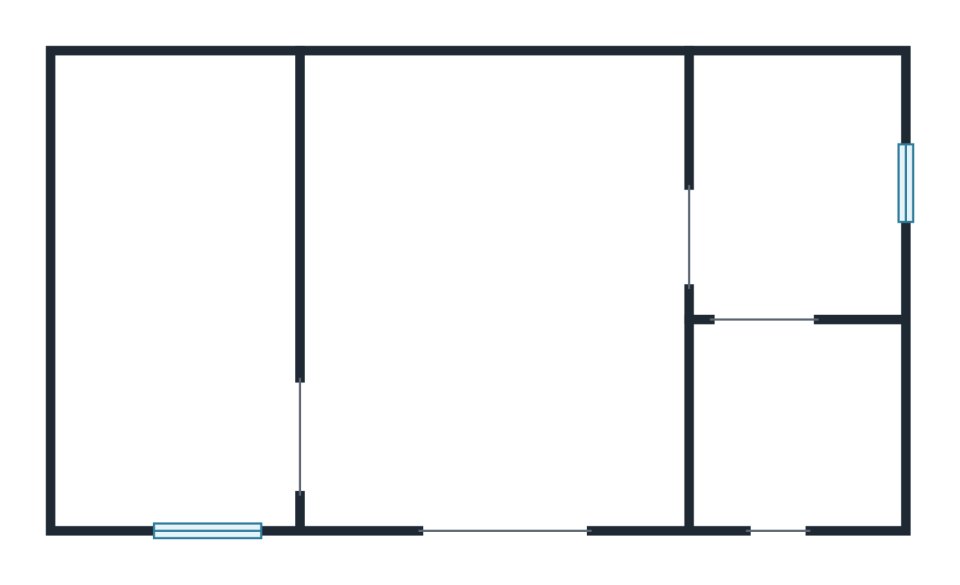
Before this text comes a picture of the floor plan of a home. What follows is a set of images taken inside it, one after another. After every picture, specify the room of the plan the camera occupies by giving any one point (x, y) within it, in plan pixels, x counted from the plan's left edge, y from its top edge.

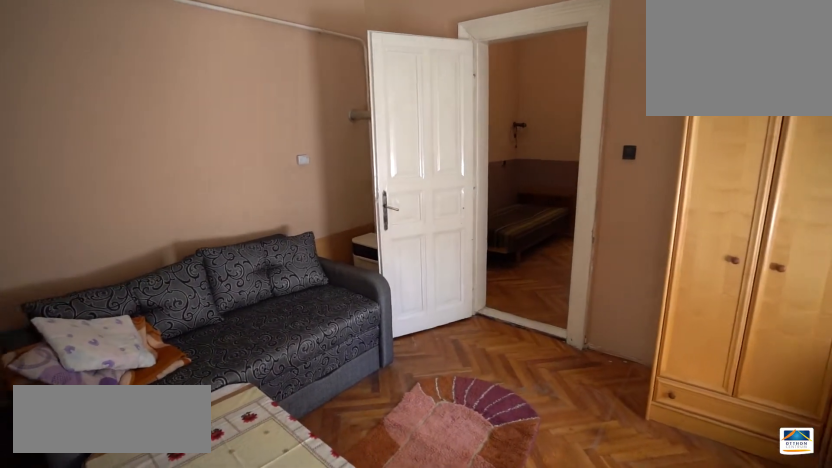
(491, 292)
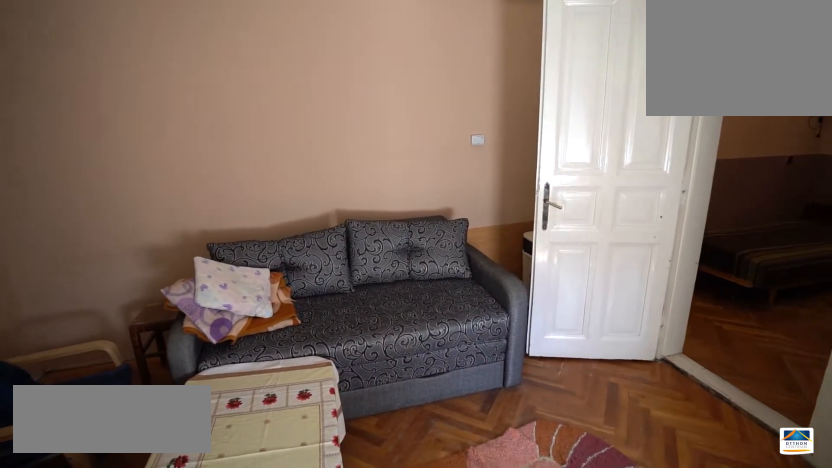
(492, 291)
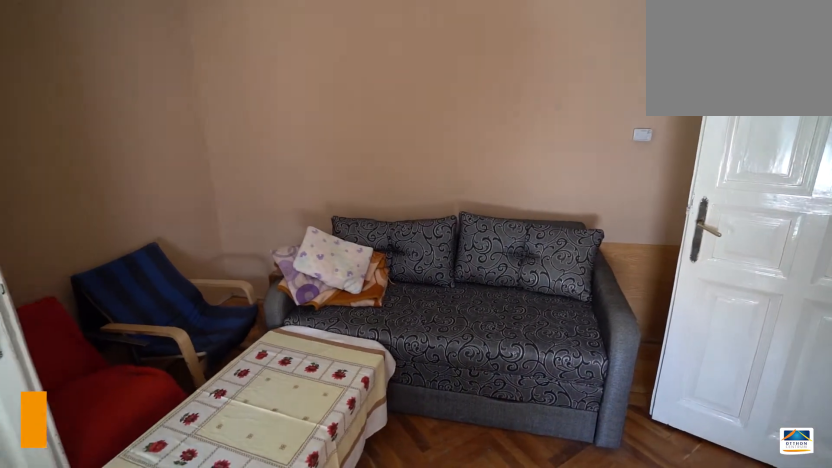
(492, 291)
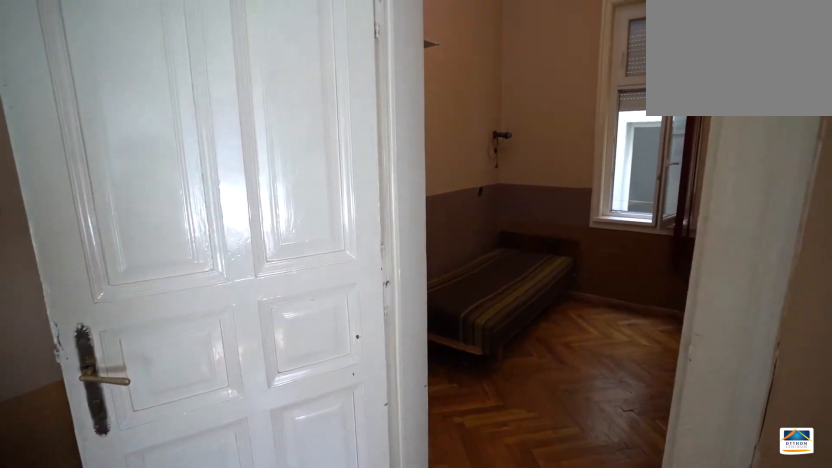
(794, 187)
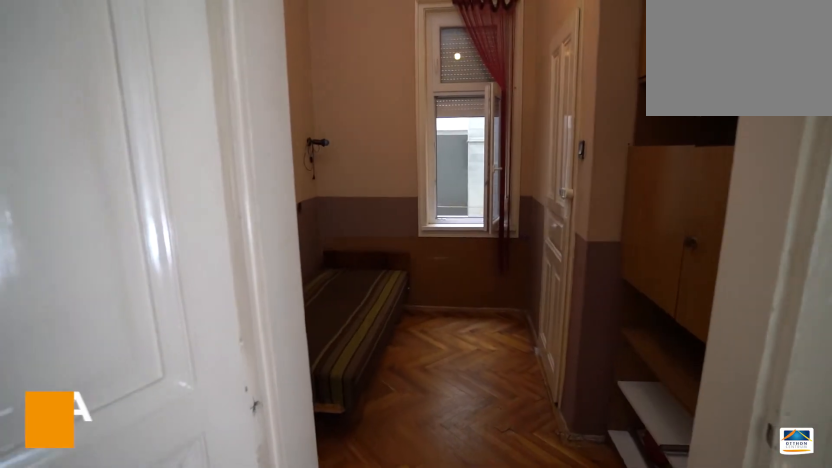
(794, 187)
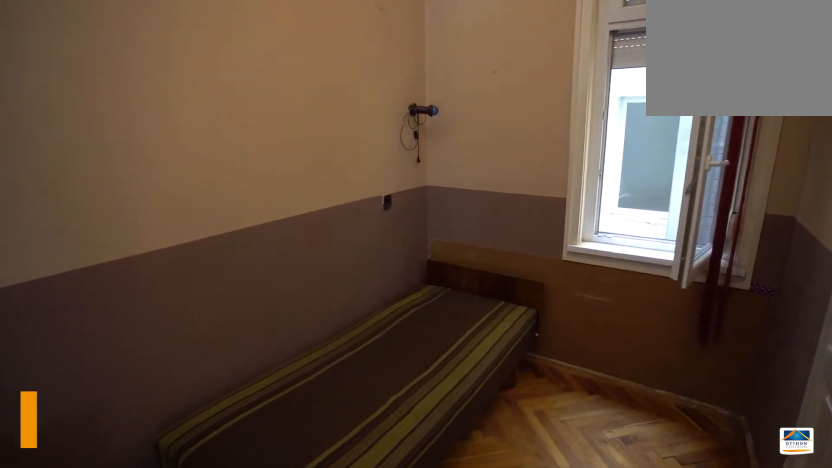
(793, 187)
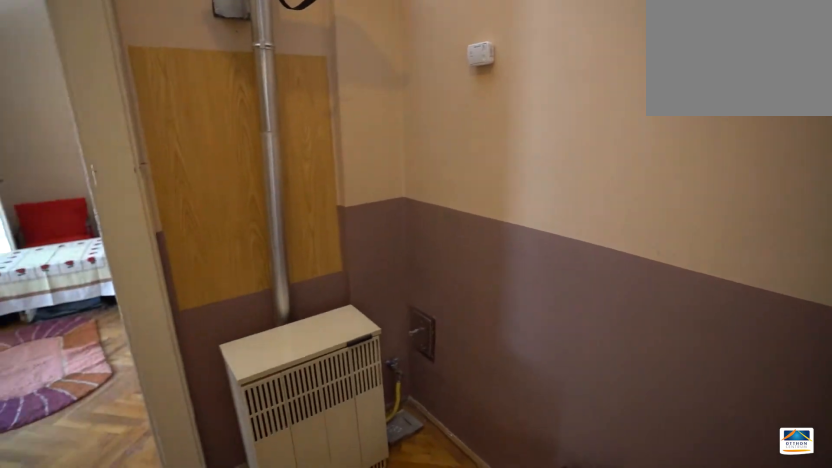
(794, 187)
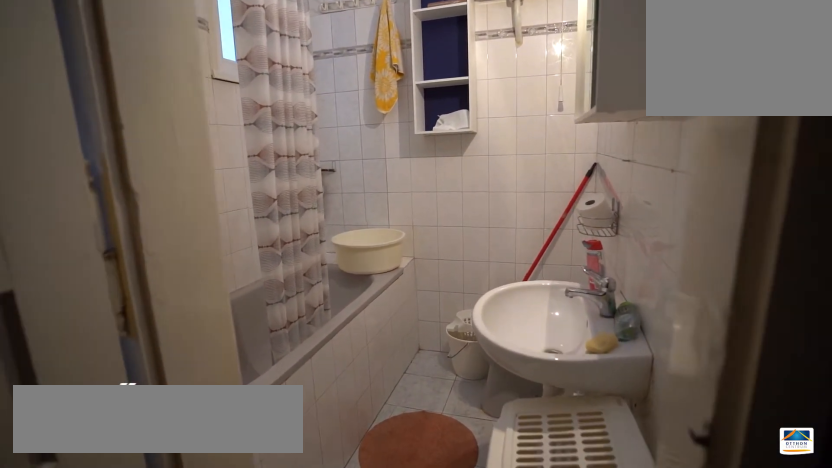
(793, 433)
